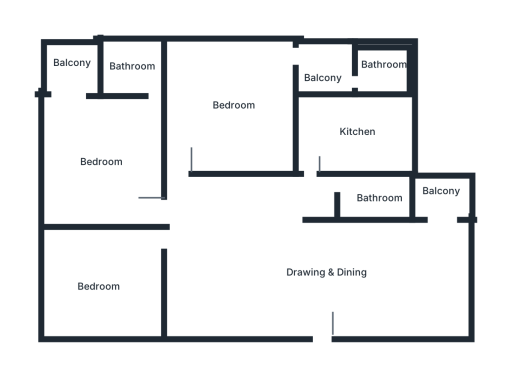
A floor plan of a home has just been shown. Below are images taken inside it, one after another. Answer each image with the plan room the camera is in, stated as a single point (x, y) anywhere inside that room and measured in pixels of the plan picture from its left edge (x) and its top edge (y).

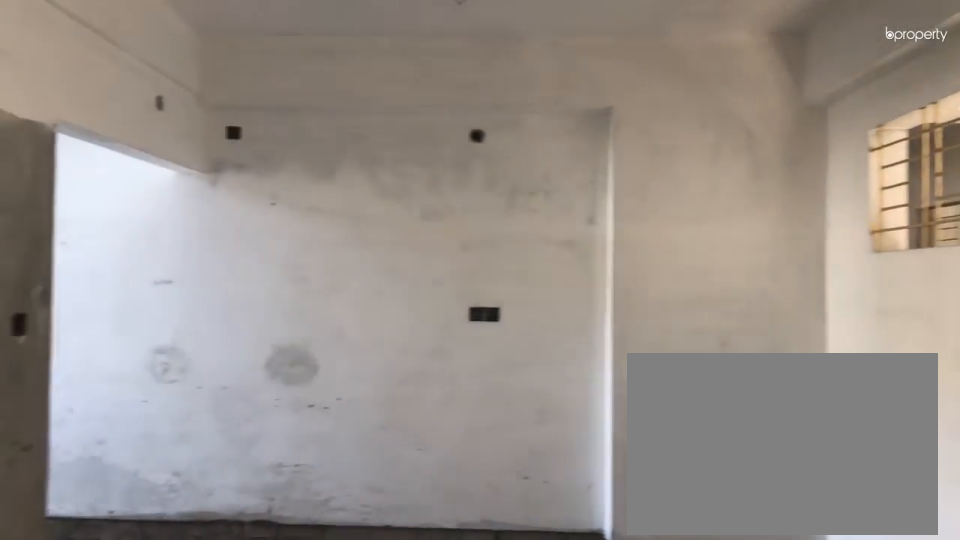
(432, 277)
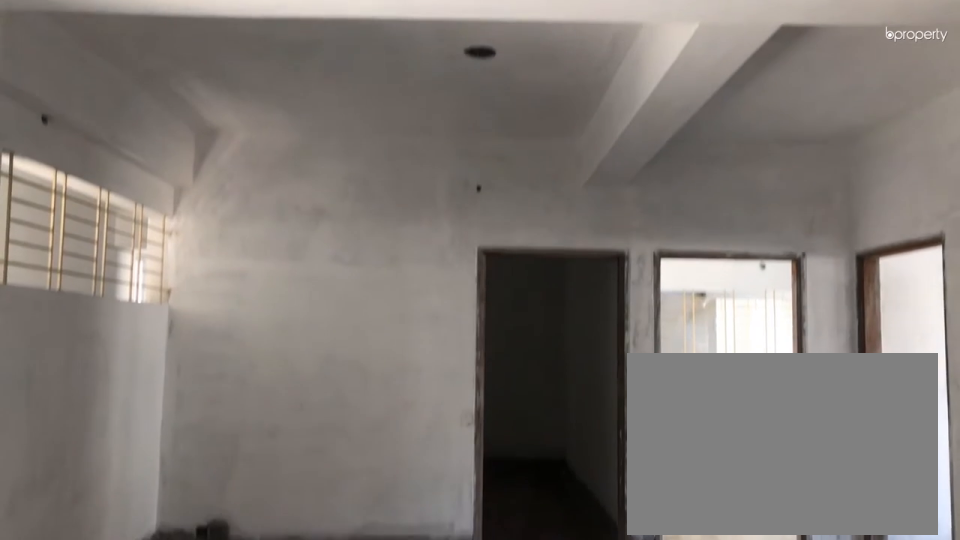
(281, 268)
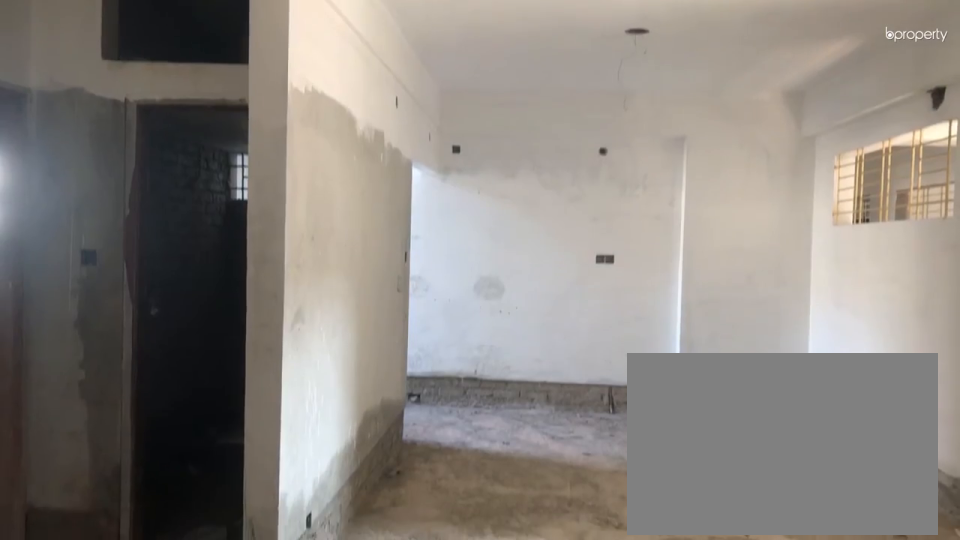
(281, 269)
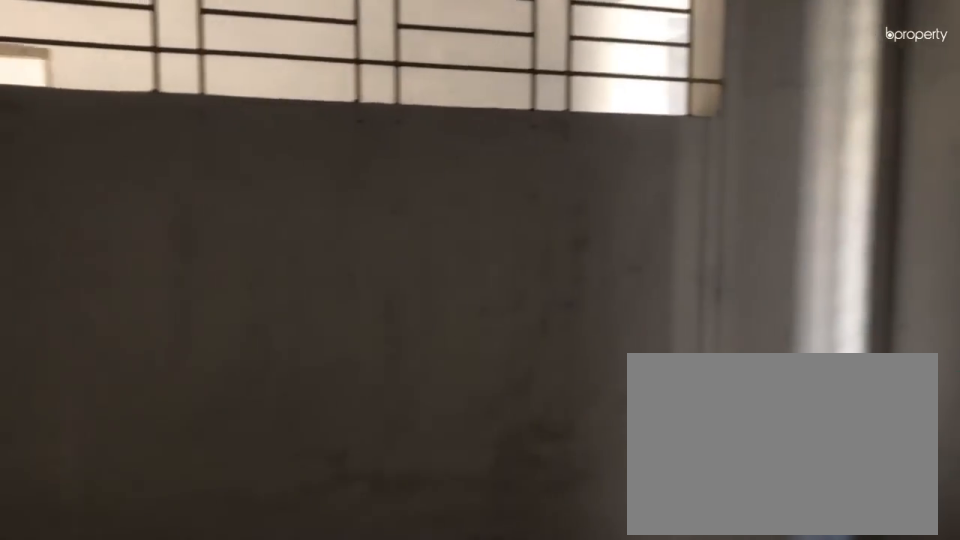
(104, 286)
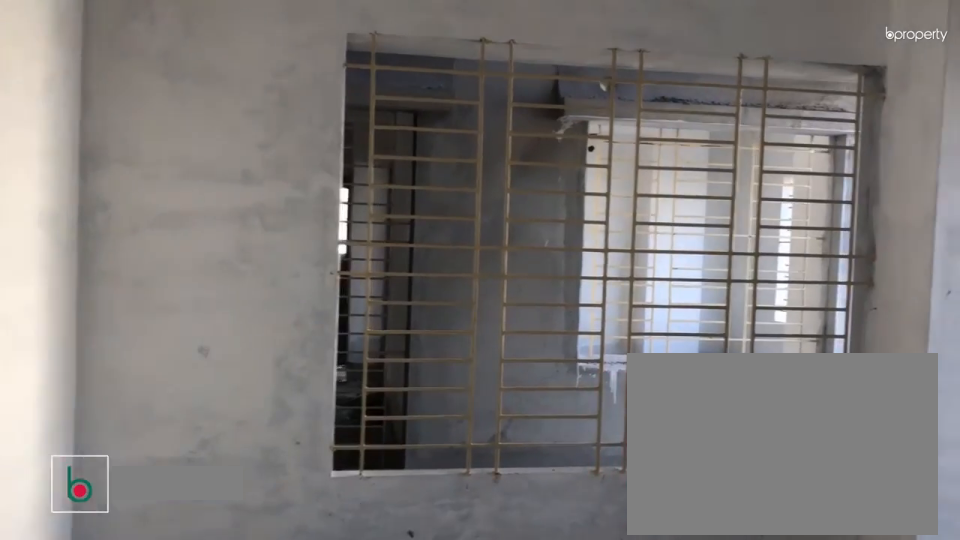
(101, 158)
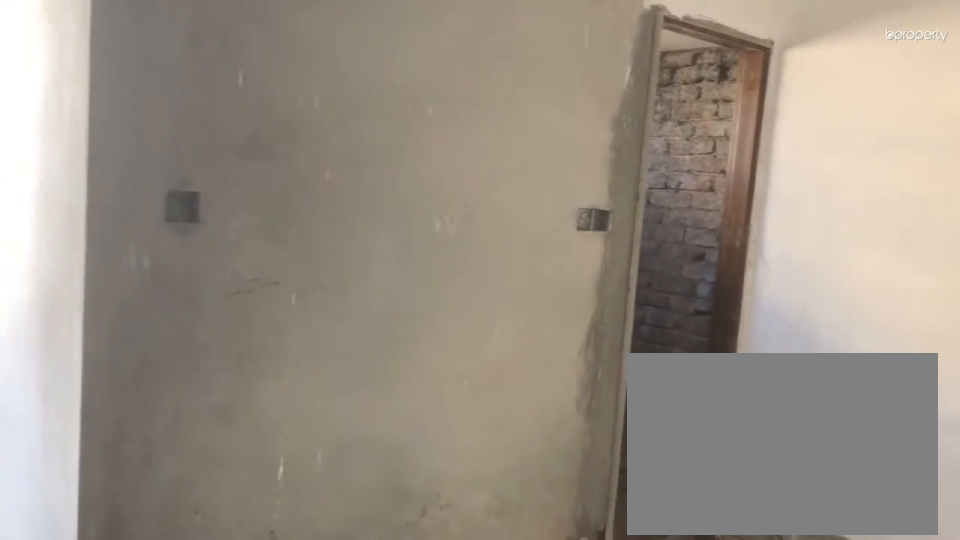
(101, 158)
